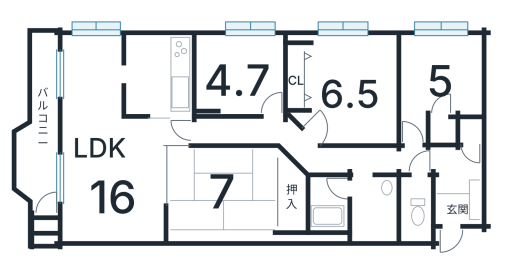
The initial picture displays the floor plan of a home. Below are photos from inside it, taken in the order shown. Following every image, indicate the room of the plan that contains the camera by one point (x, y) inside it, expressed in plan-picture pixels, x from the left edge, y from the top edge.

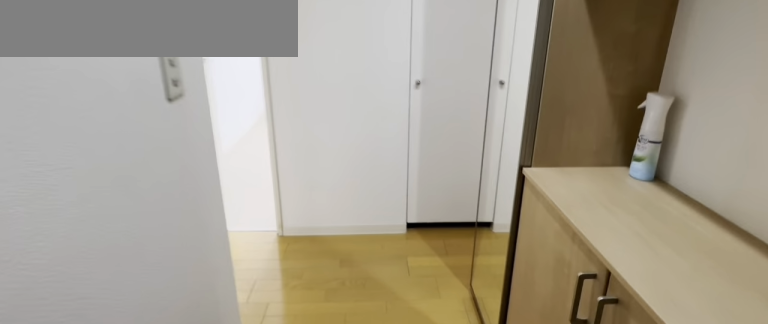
(458, 195)
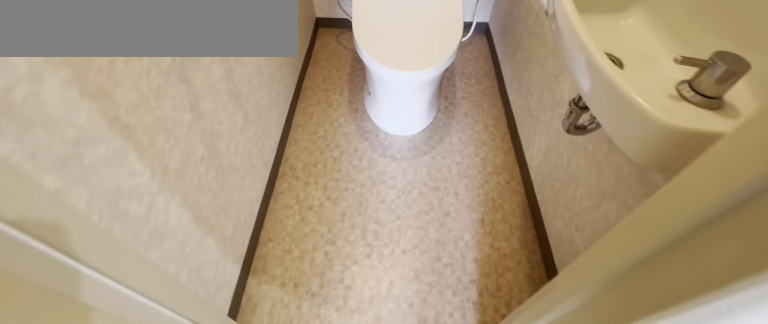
(414, 204)
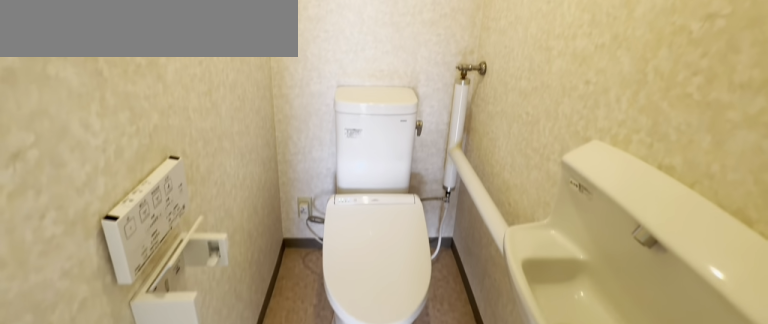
(414, 204)
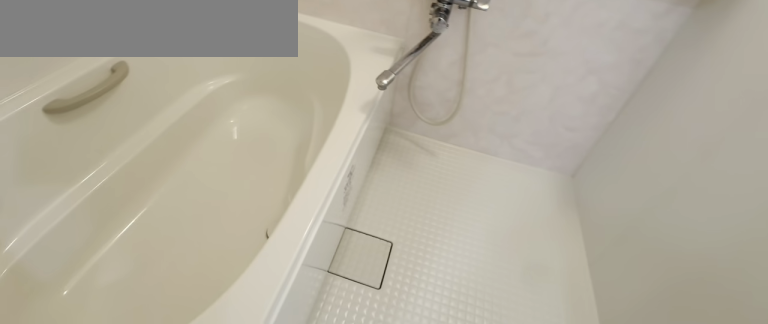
(325, 204)
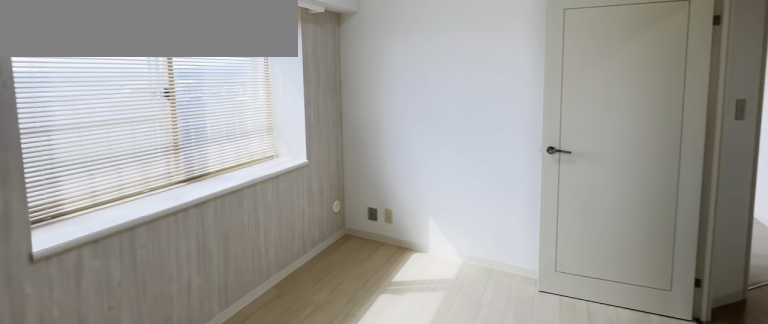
(238, 83)
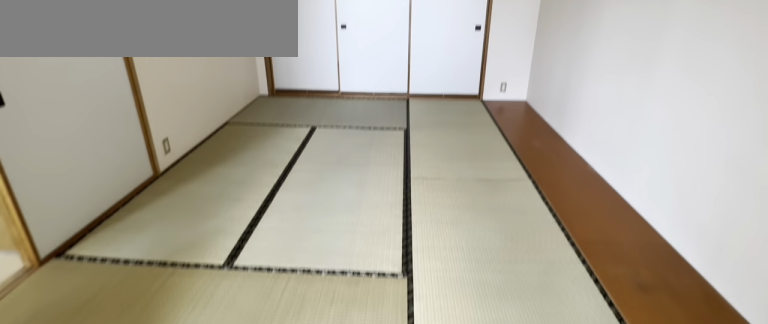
(225, 194)
